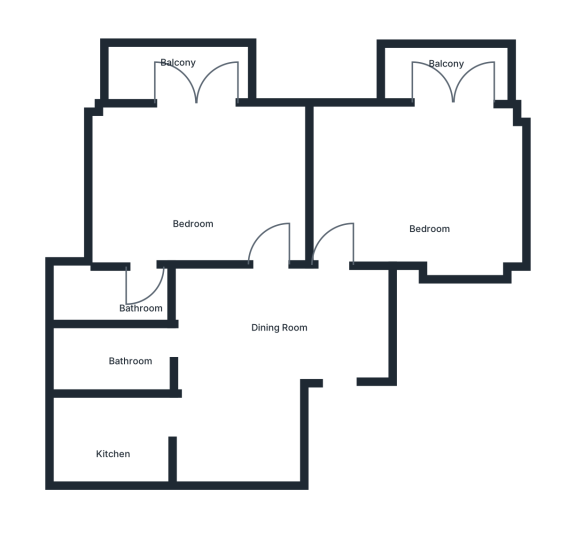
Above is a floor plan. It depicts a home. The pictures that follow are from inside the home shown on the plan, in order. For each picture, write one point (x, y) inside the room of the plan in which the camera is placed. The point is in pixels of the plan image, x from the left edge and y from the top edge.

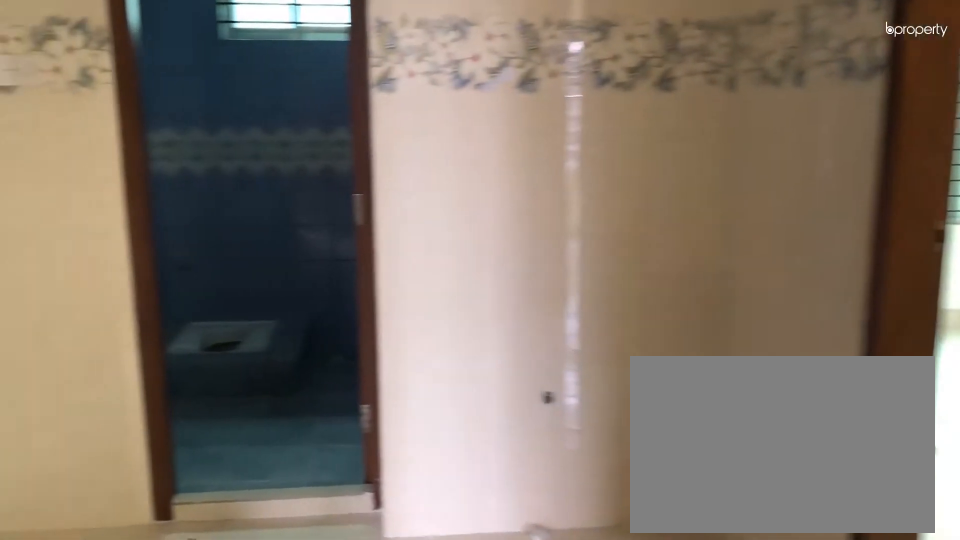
(253, 371)
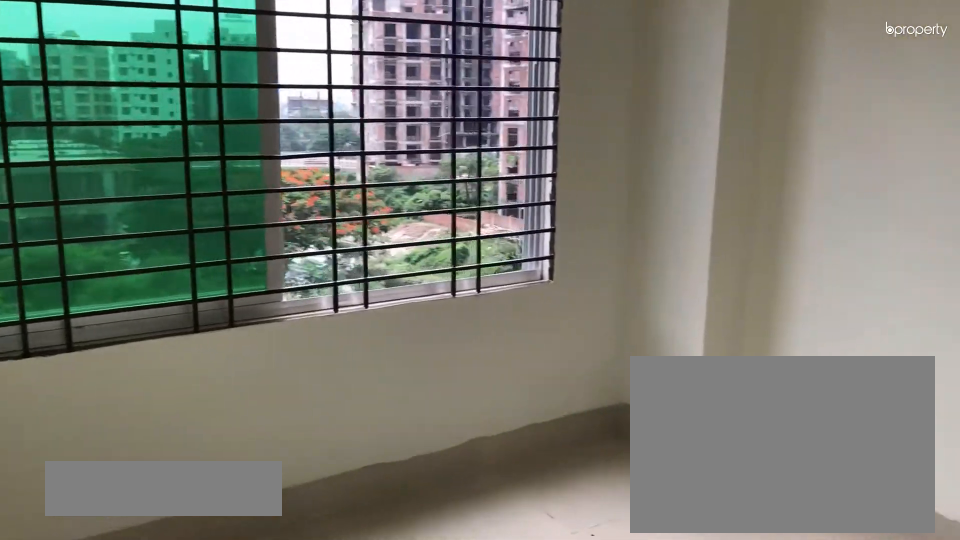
(426, 185)
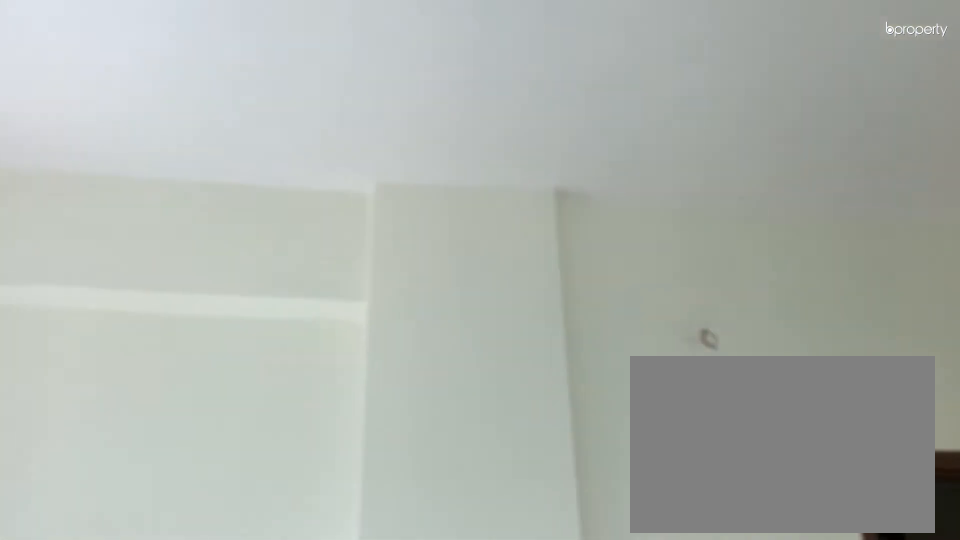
(426, 185)
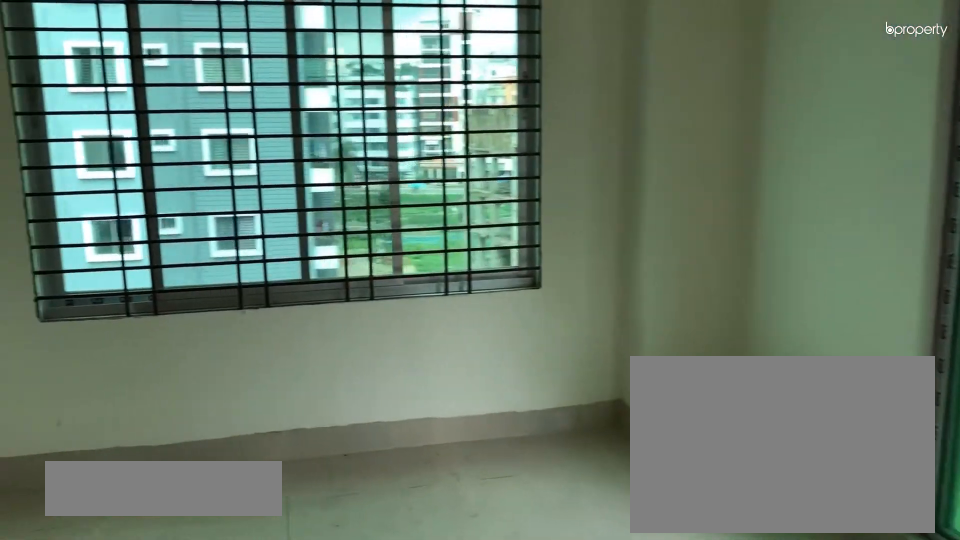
(196, 182)
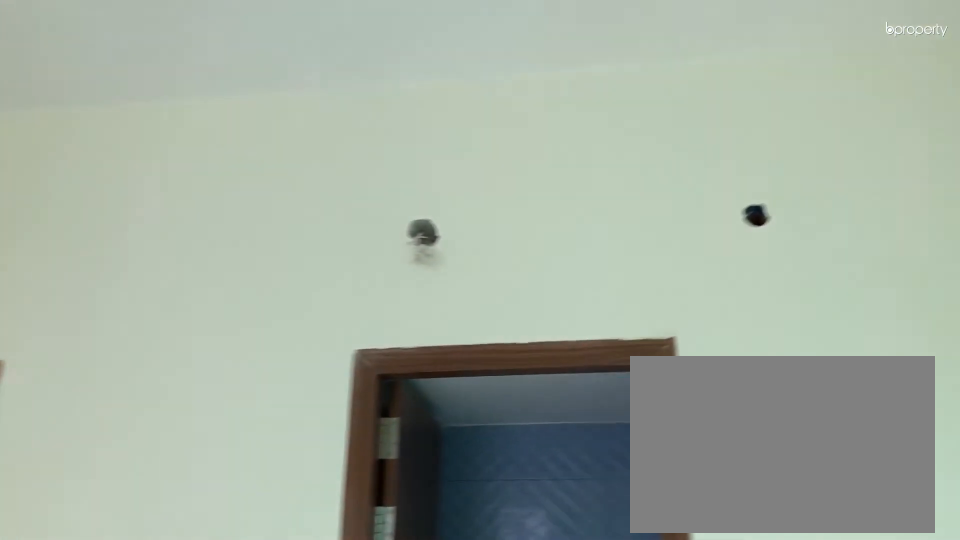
(196, 182)
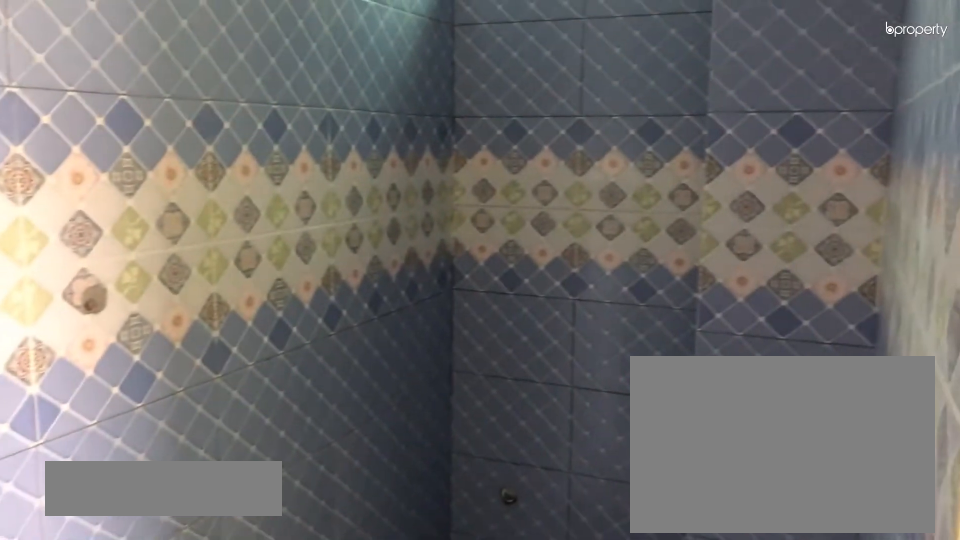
(115, 300)
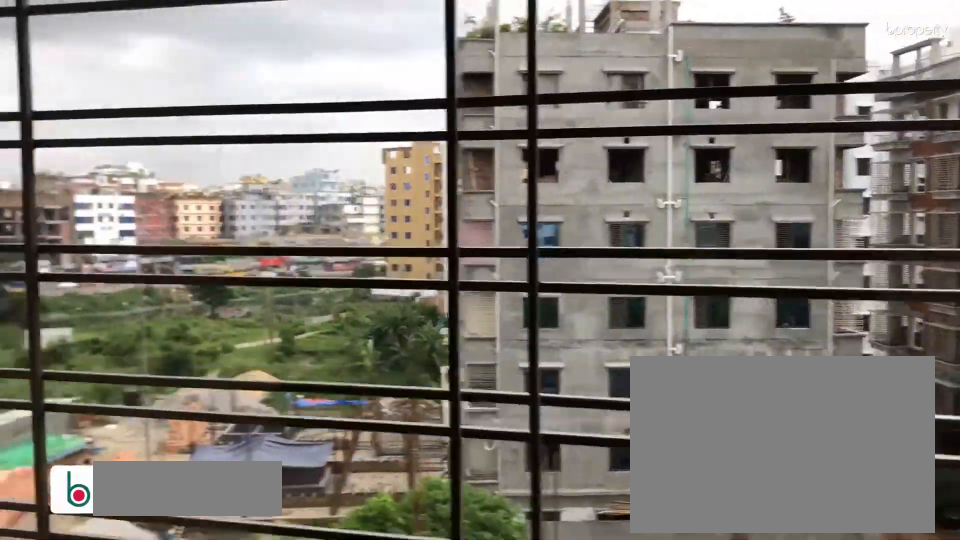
(175, 73)
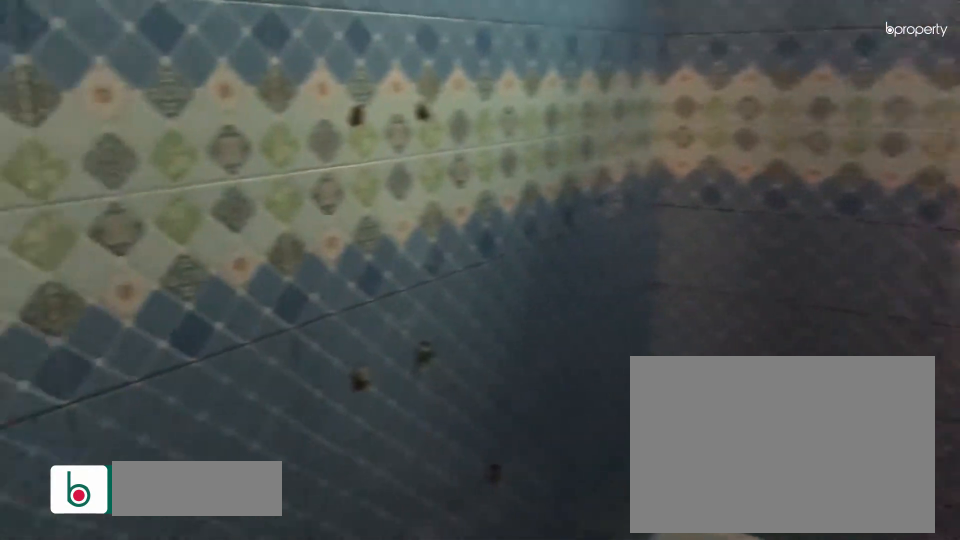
(125, 354)
